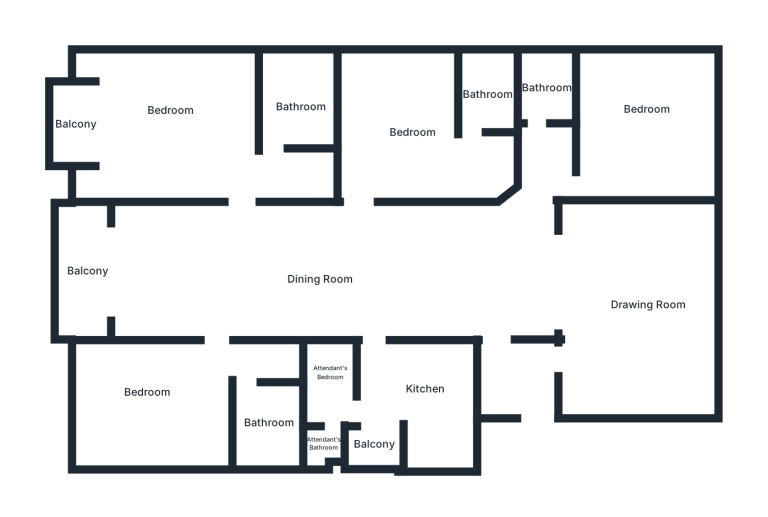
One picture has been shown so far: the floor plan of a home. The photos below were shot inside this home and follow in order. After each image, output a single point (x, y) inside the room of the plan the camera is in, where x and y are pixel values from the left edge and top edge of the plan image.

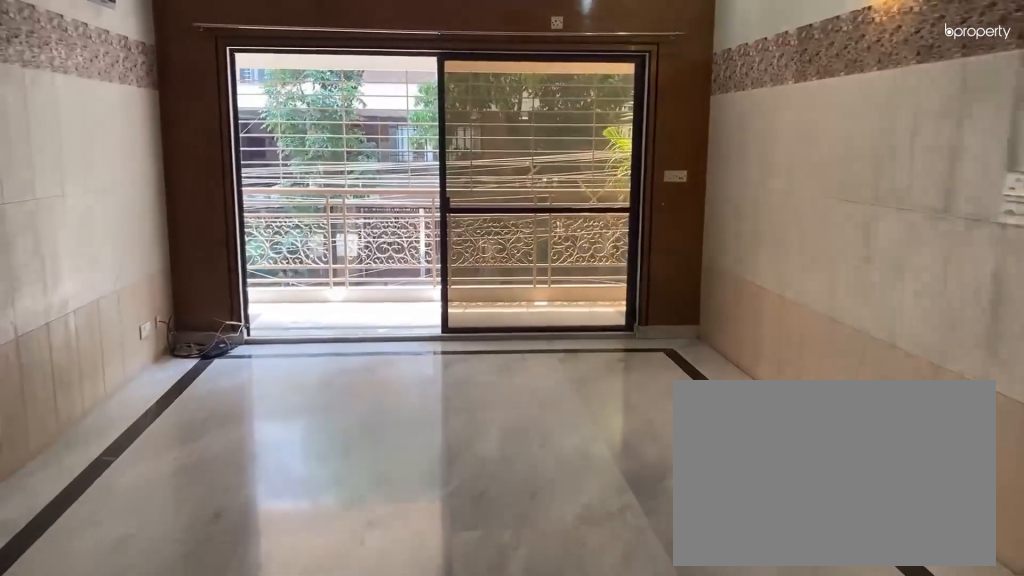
(213, 265)
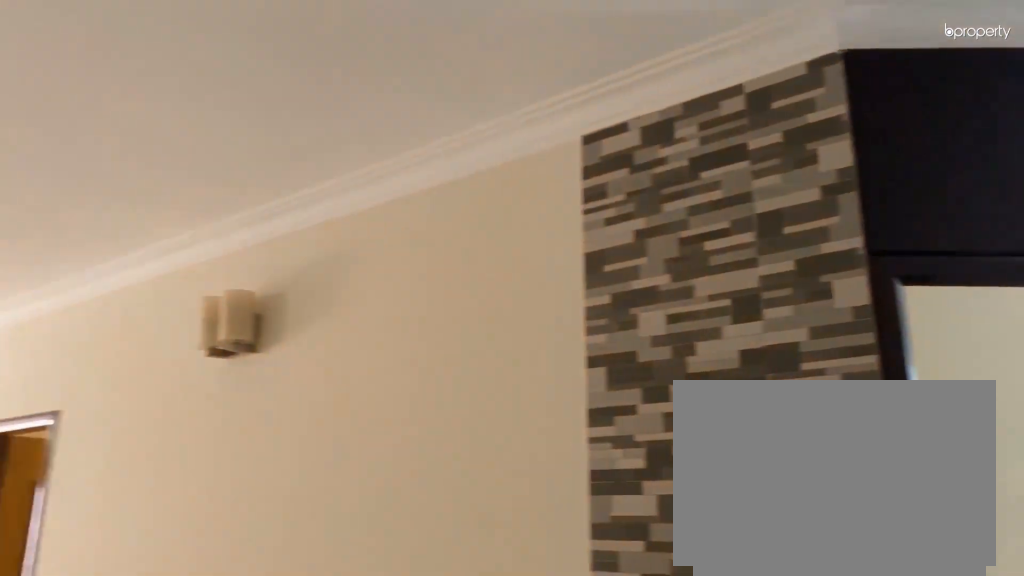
(406, 265)
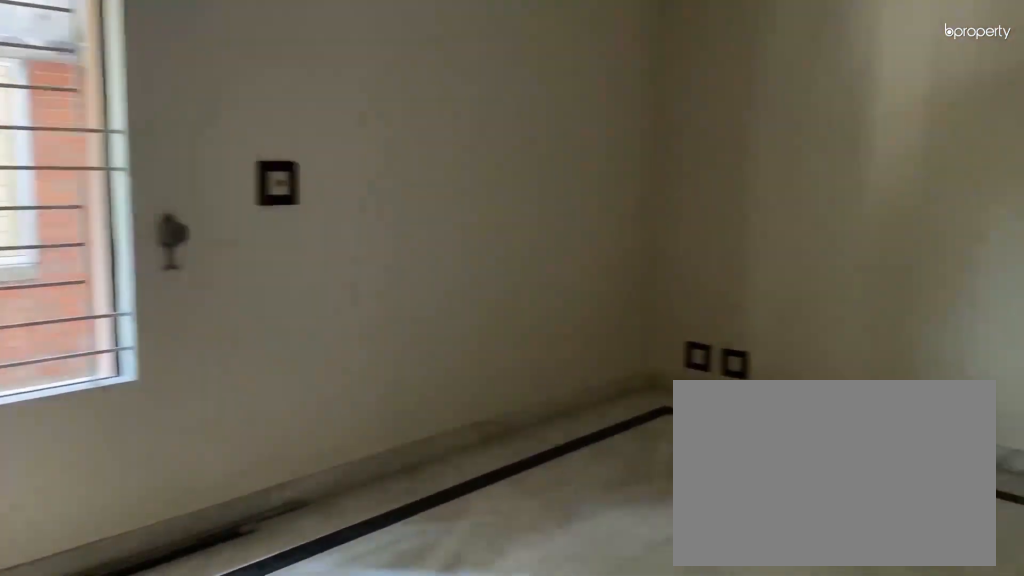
(635, 276)
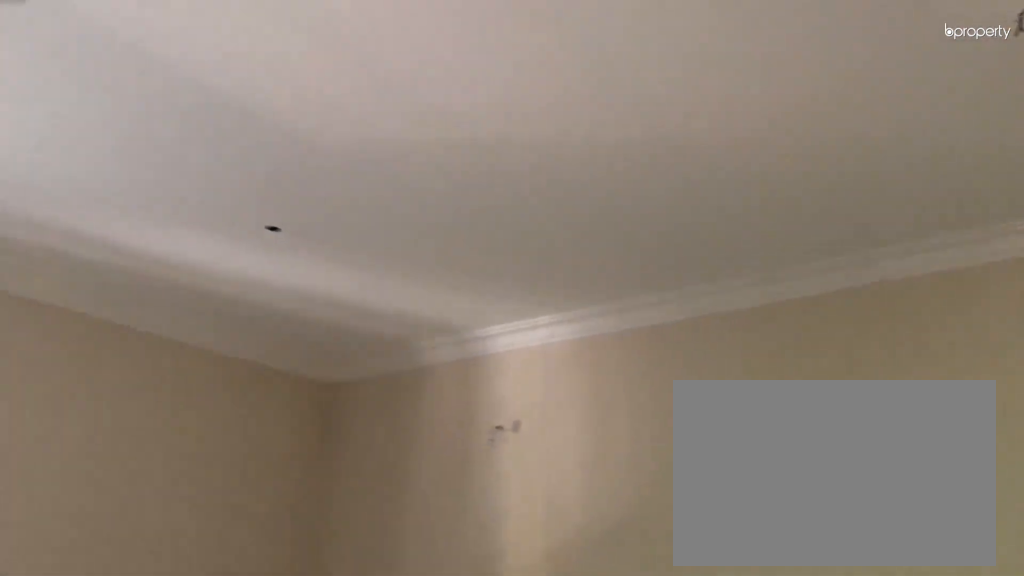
(635, 276)
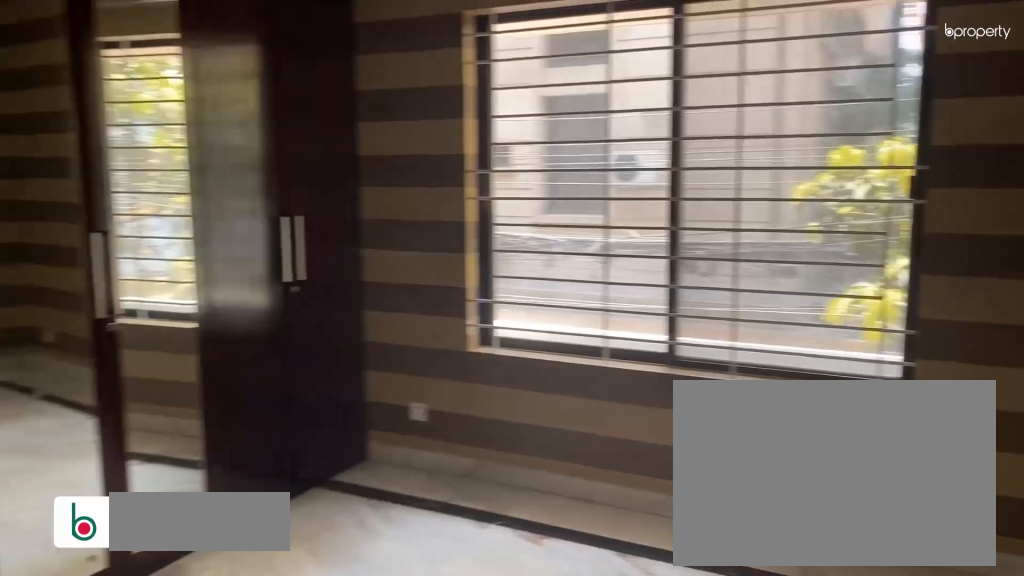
(645, 113)
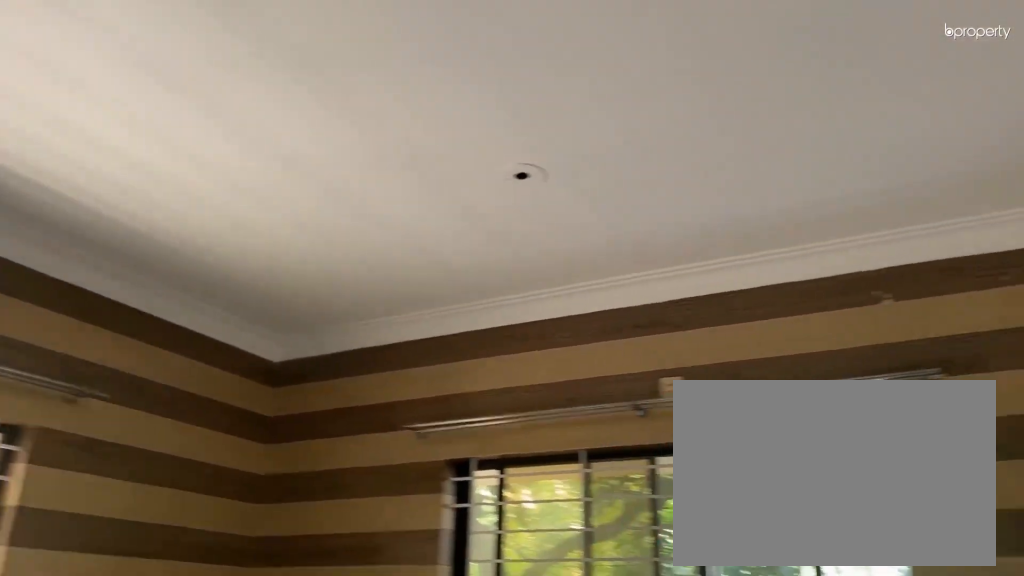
(645, 113)
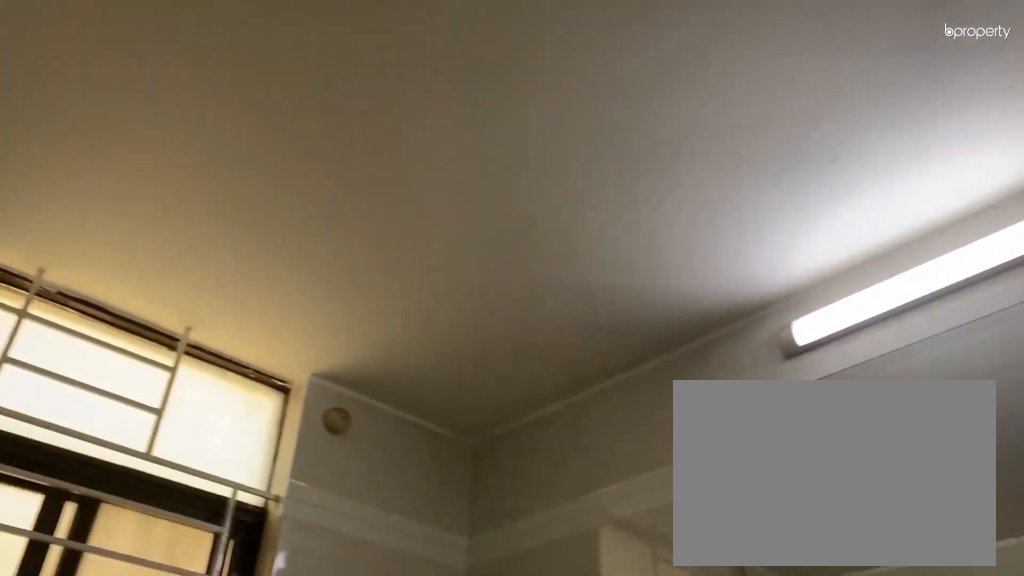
(543, 81)
